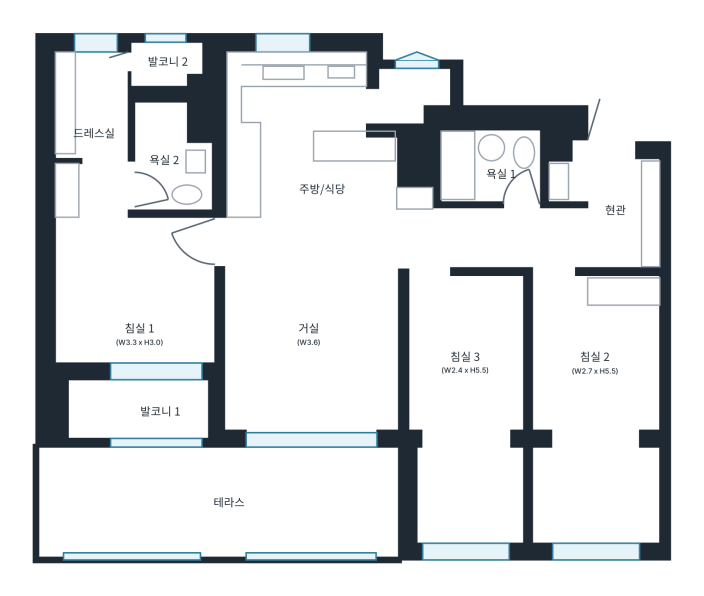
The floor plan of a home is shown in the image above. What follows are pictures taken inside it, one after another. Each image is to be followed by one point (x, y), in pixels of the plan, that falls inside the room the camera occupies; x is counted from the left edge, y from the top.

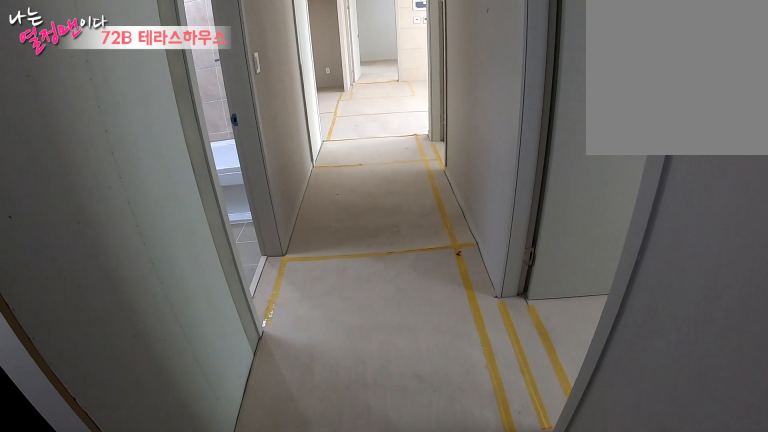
(619, 209)
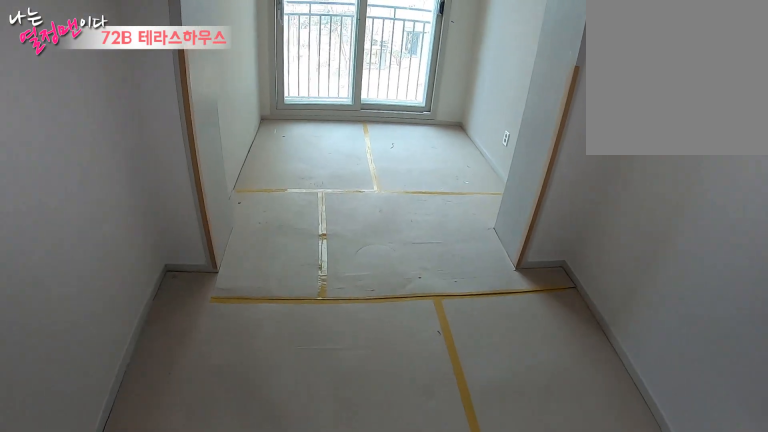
(467, 369)
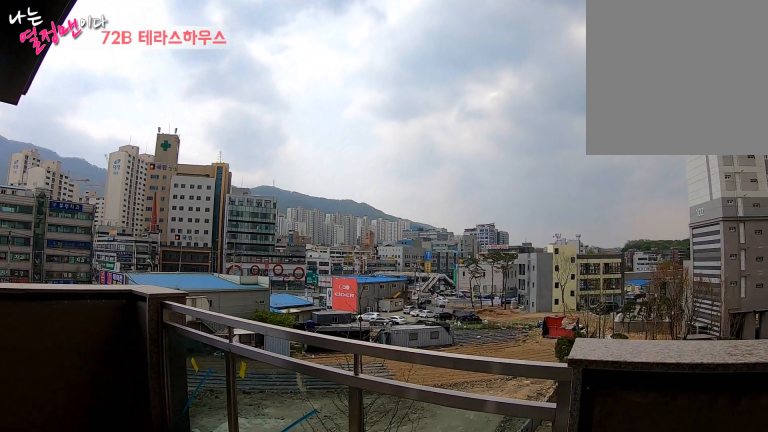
(225, 502)
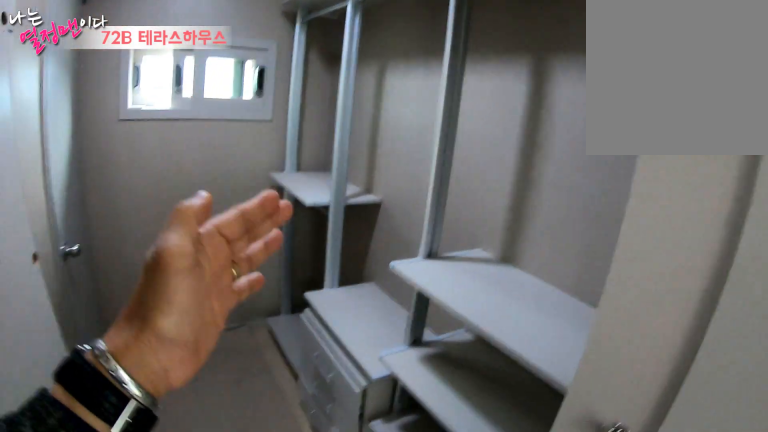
(91, 156)
